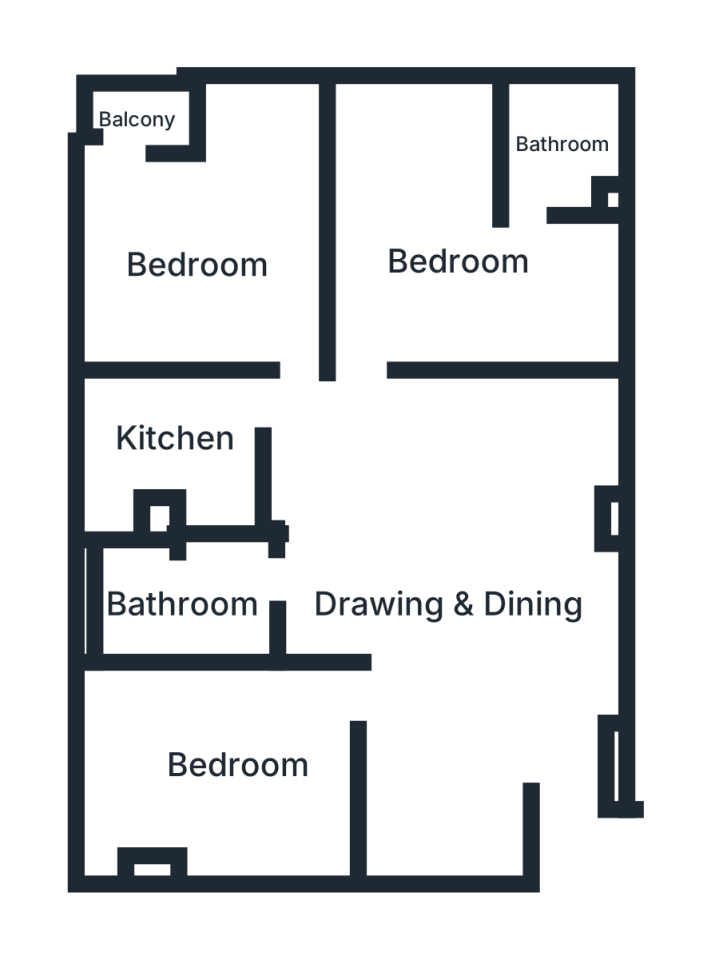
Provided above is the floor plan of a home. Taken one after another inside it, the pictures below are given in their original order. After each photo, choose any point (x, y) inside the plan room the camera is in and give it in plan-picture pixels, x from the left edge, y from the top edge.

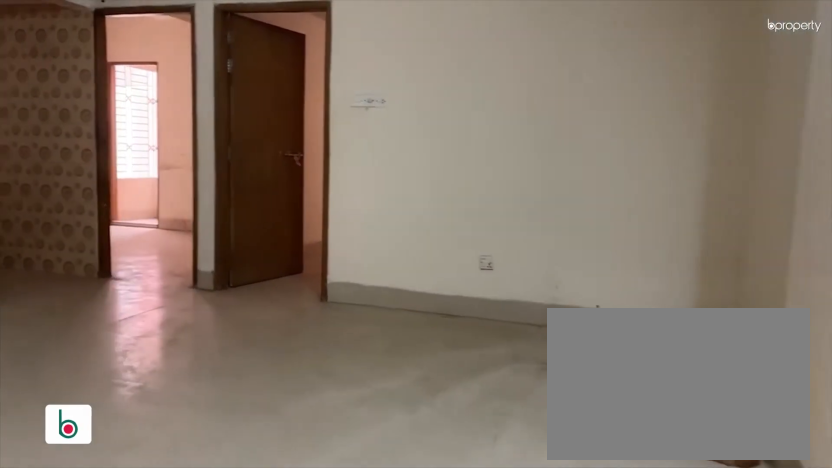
(452, 613)
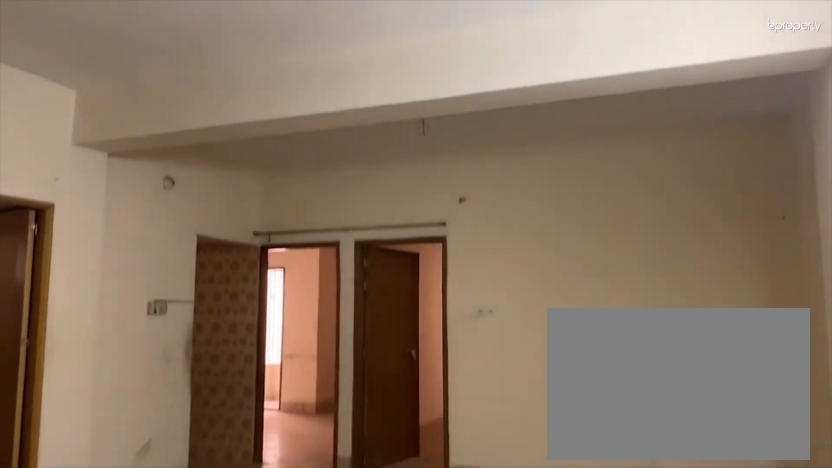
(456, 613)
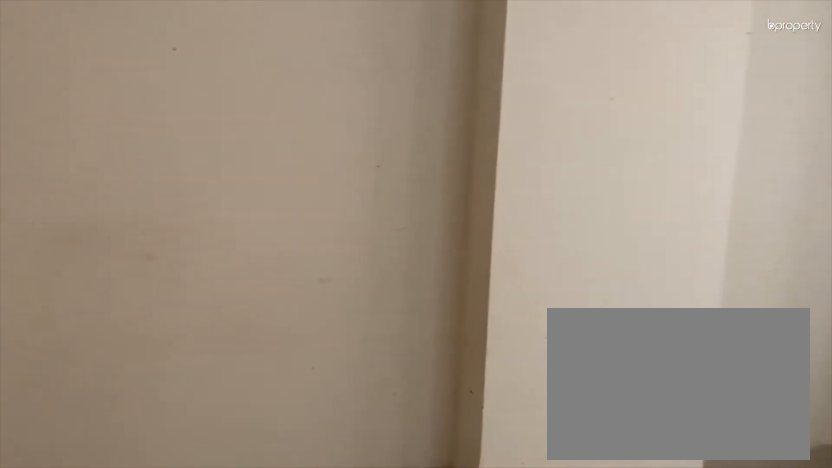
(246, 757)
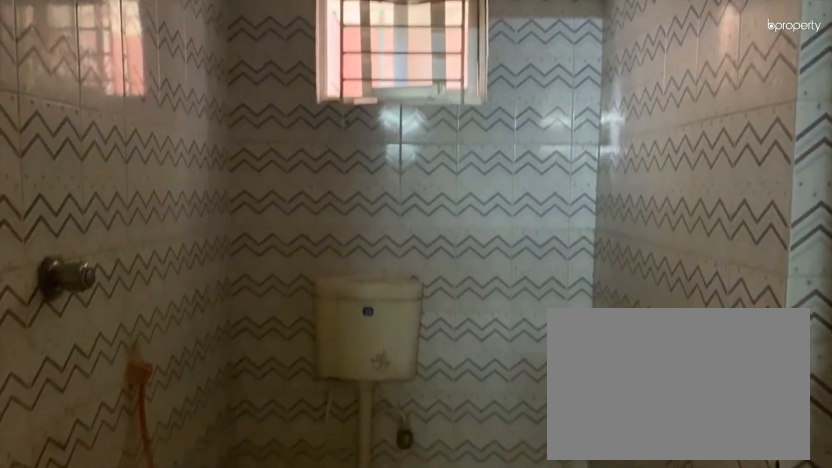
(196, 600)
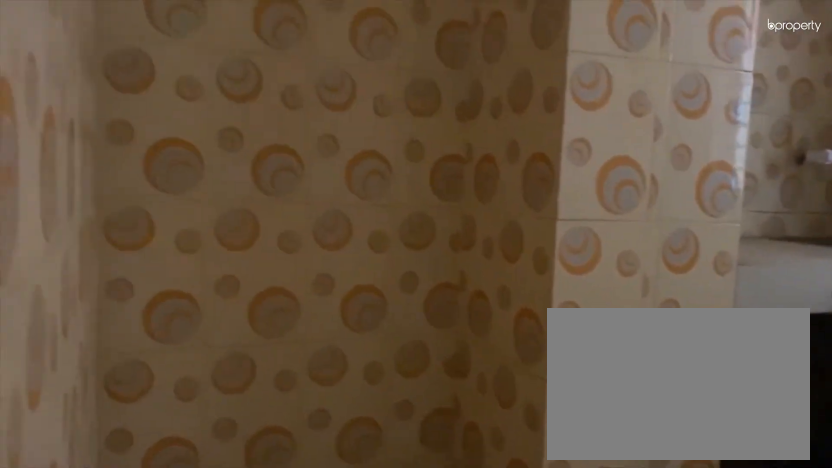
(179, 437)
